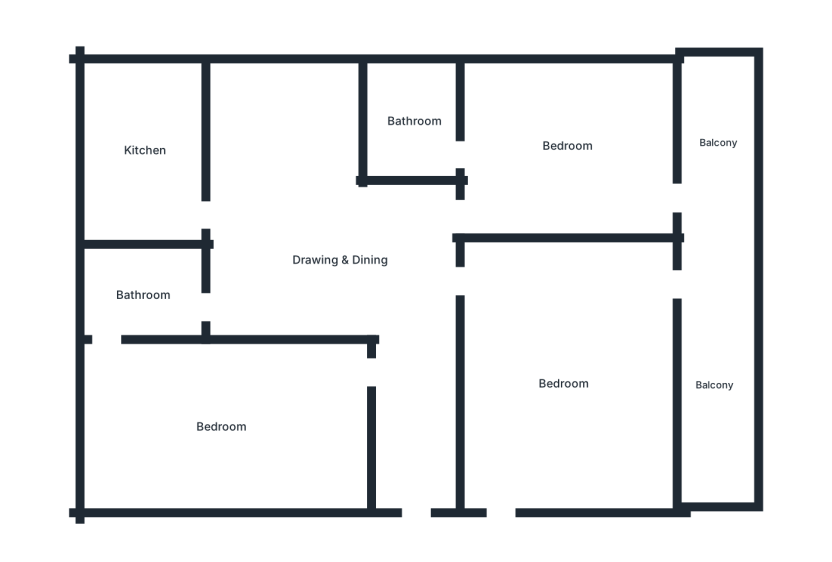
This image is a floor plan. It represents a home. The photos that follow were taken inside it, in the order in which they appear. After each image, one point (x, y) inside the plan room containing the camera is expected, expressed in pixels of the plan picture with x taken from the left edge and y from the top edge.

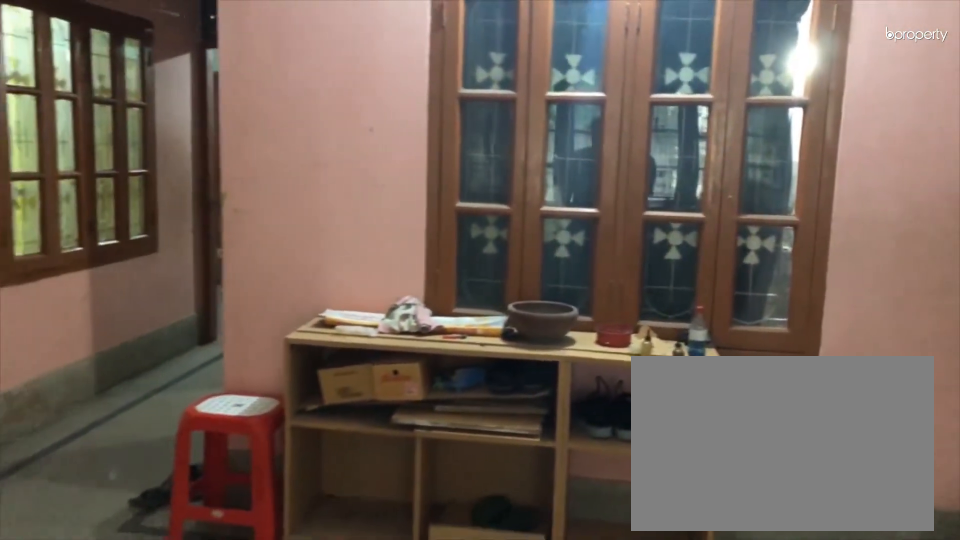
(340, 264)
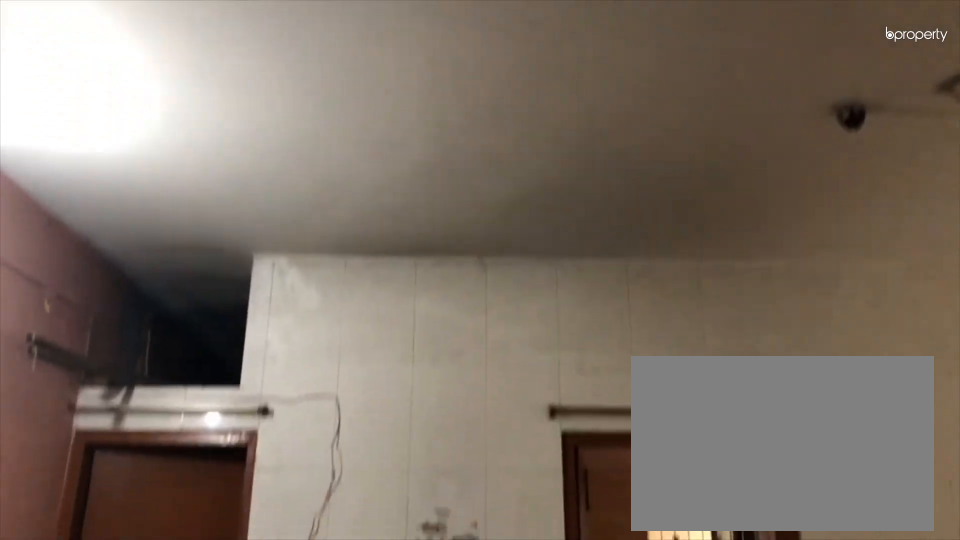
(340, 264)
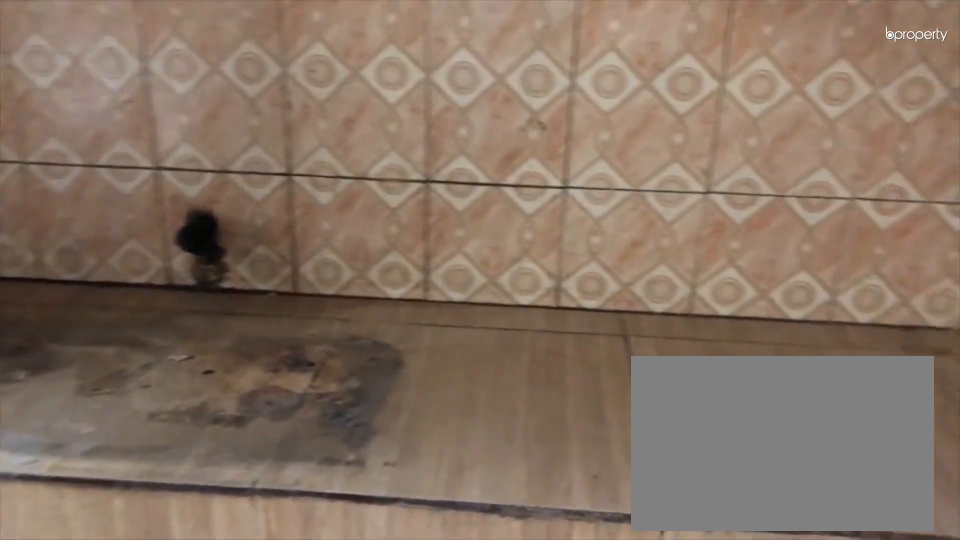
(146, 149)
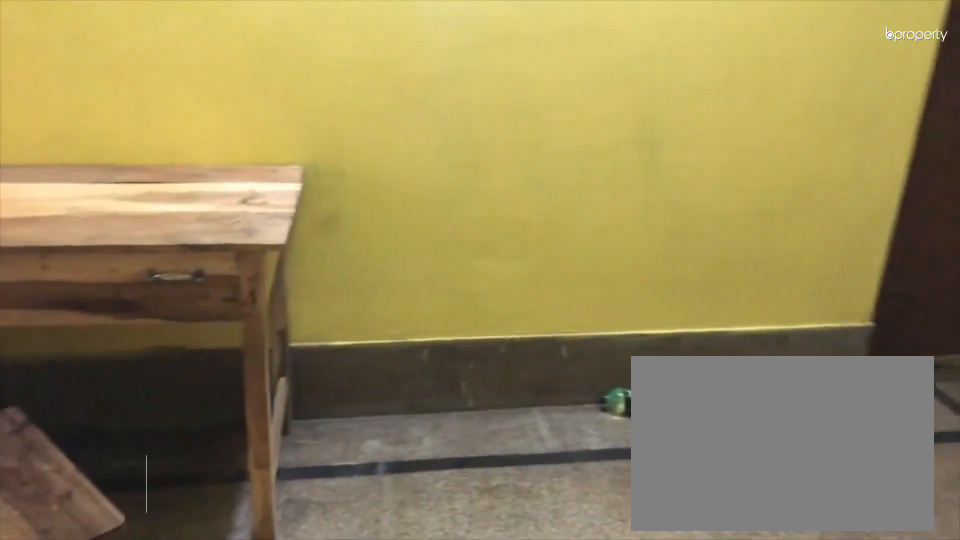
(566, 382)
